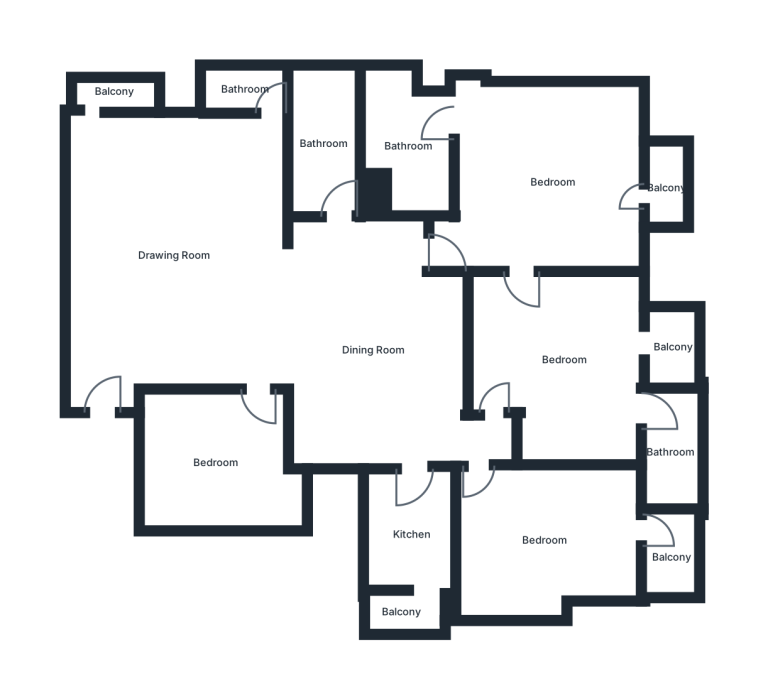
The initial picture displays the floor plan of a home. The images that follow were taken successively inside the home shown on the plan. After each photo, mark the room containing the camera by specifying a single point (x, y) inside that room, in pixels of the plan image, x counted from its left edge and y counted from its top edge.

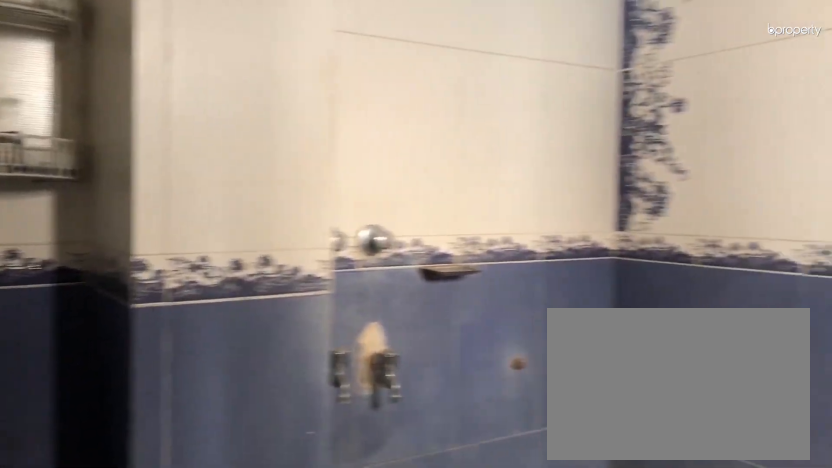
(408, 146)
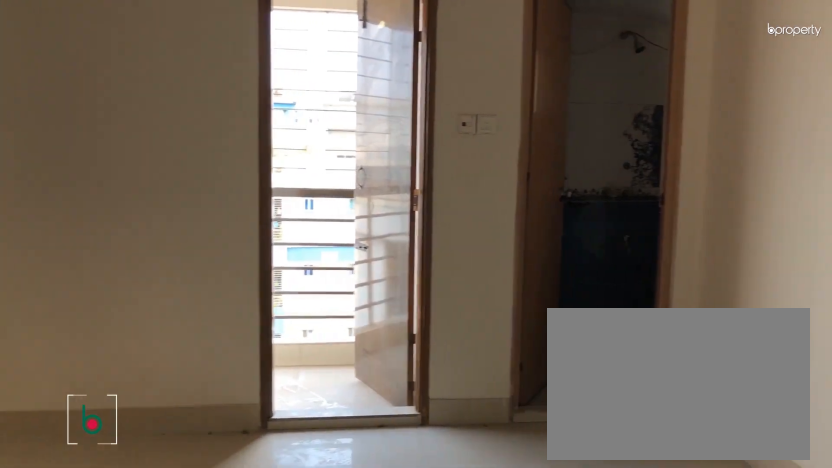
(564, 360)
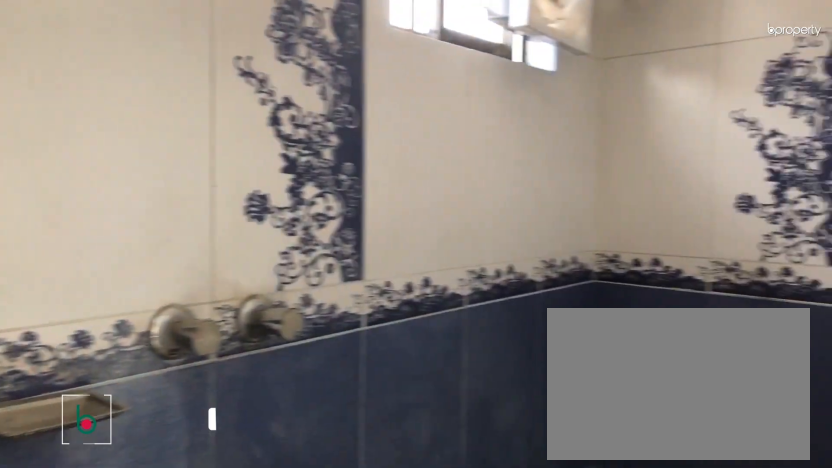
(670, 451)
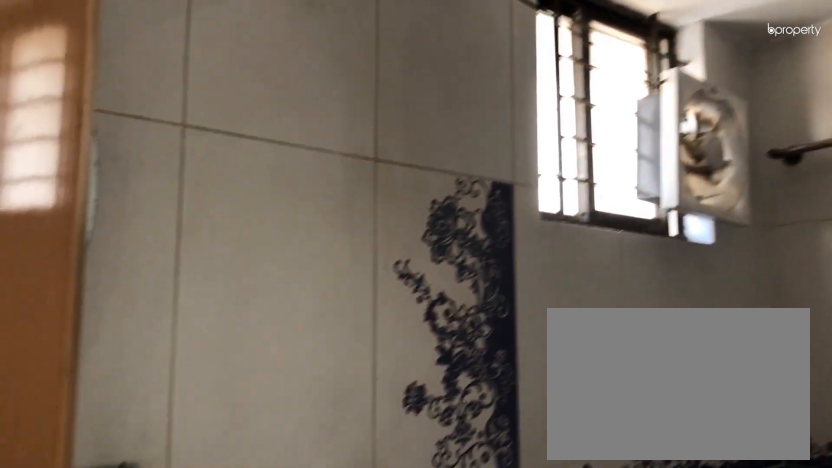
(670, 451)
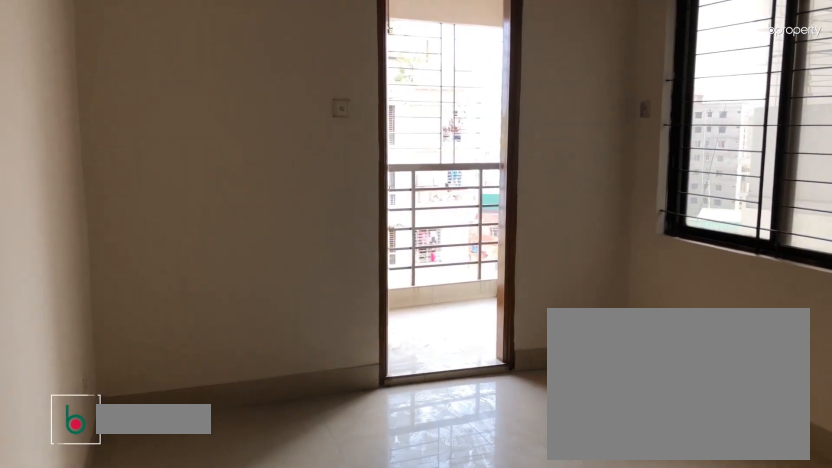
(545, 540)
